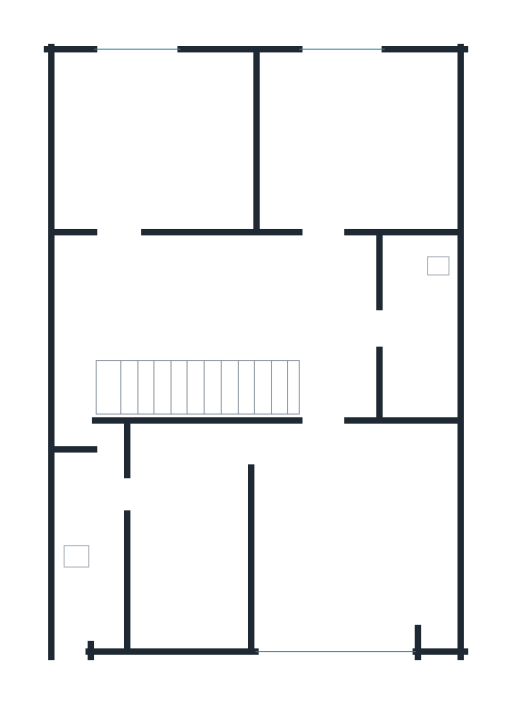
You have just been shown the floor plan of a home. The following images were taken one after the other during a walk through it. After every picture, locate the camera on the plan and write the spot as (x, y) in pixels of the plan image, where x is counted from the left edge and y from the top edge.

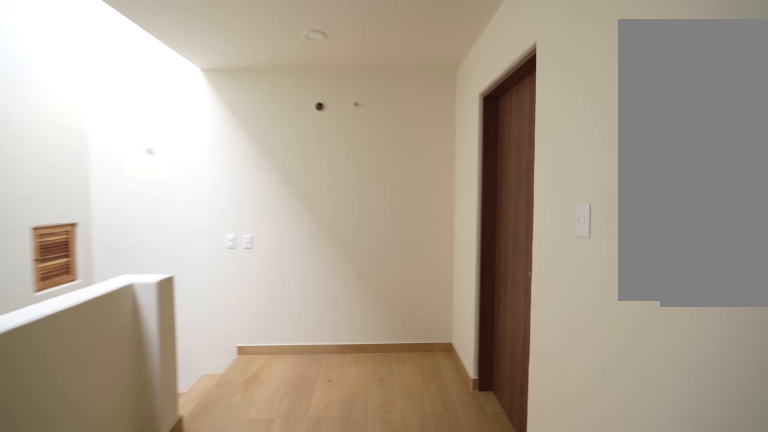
(315, 244)
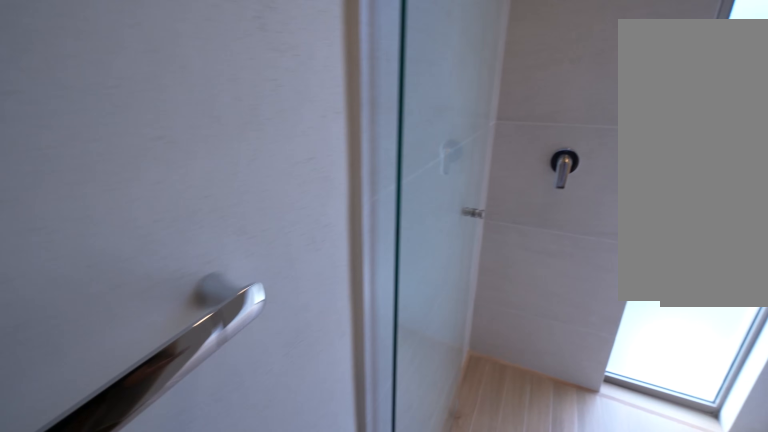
(95, 558)
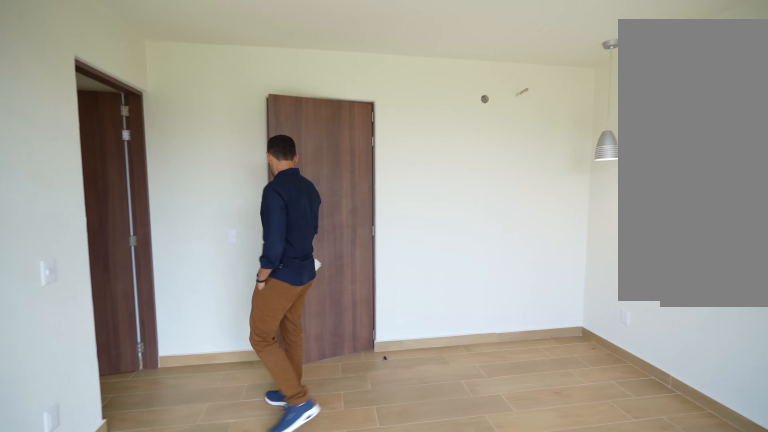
(276, 624)
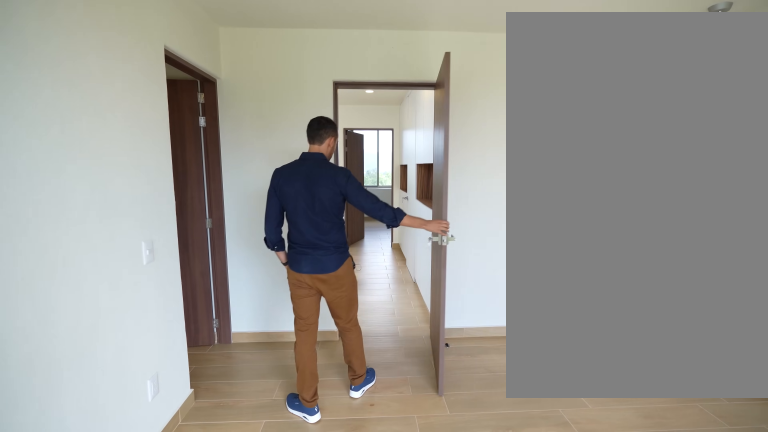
(276, 624)
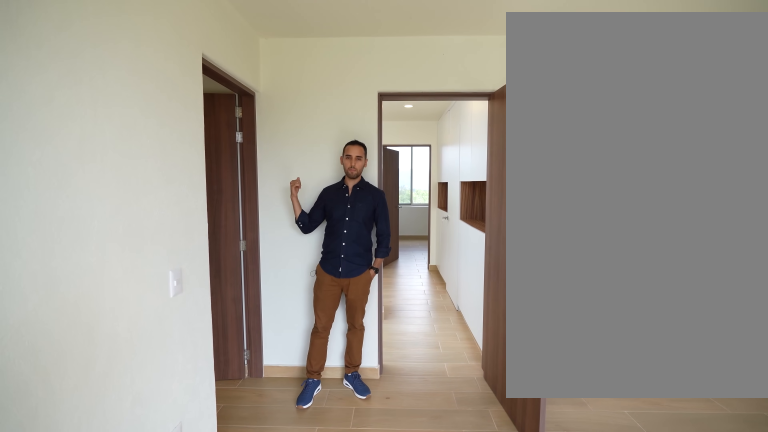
(312, 631)
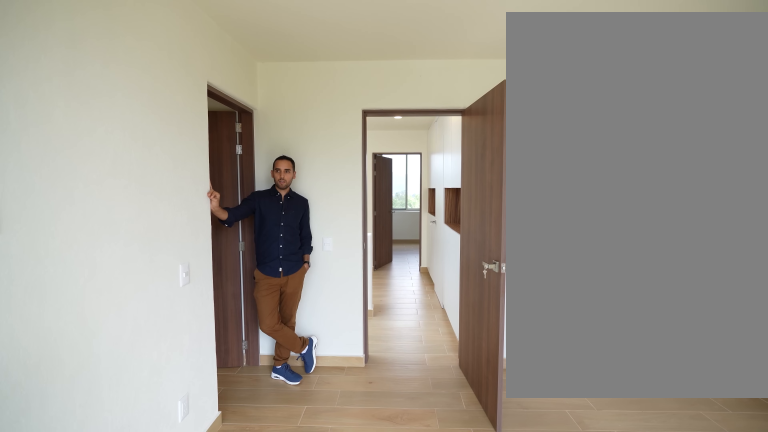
(316, 631)
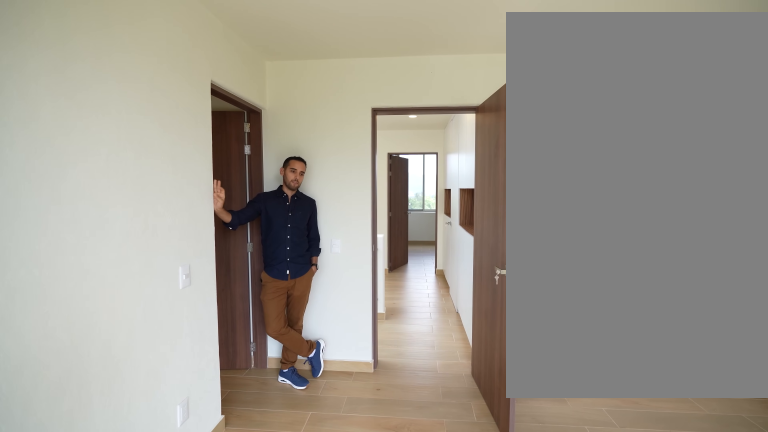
(316, 631)
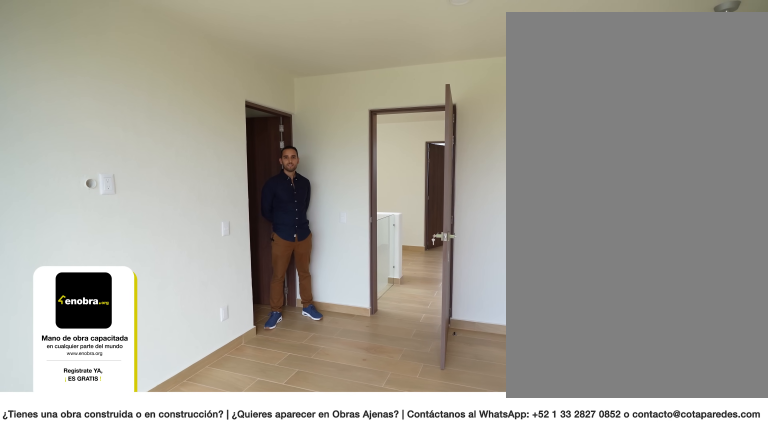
(387, 617)
